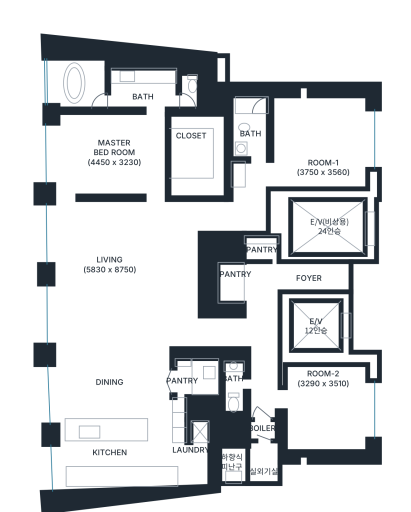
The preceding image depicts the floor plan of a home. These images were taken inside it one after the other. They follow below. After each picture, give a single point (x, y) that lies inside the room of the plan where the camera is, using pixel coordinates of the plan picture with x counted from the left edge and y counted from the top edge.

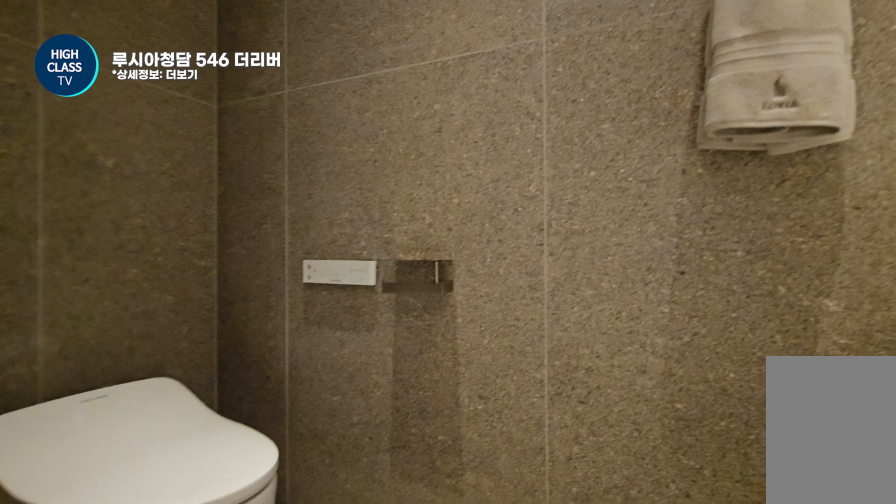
(235, 383)
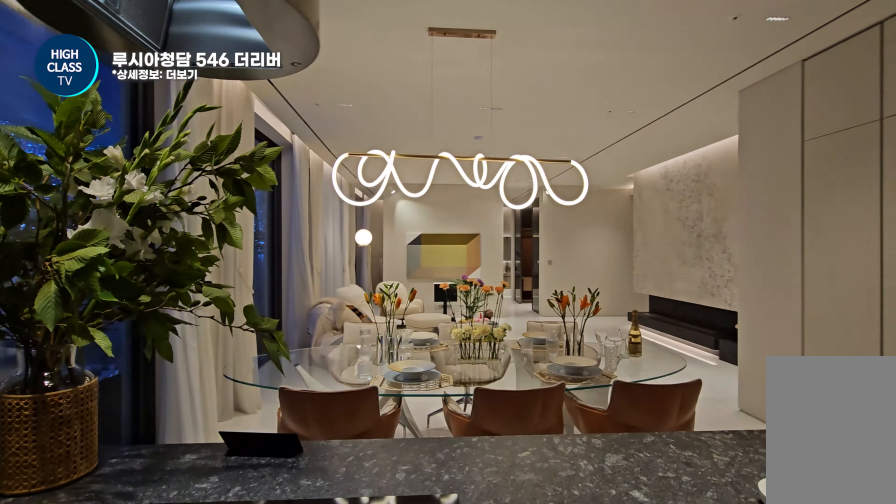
(136, 397)
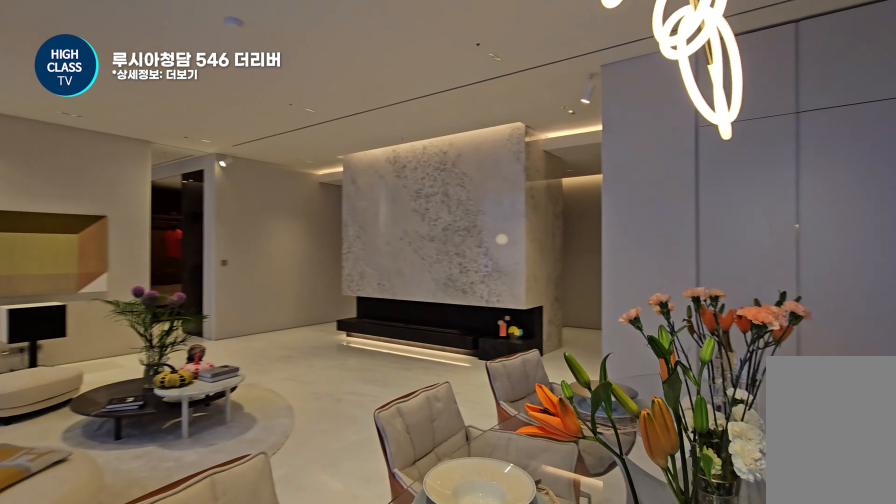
(131, 404)
